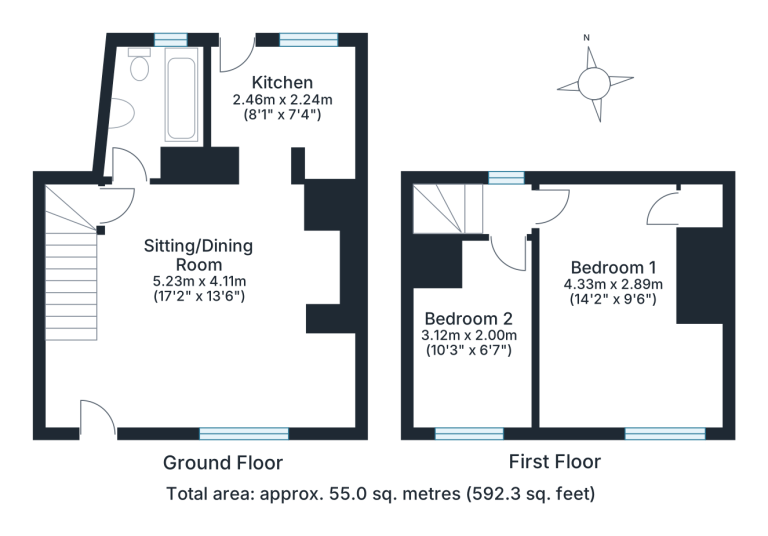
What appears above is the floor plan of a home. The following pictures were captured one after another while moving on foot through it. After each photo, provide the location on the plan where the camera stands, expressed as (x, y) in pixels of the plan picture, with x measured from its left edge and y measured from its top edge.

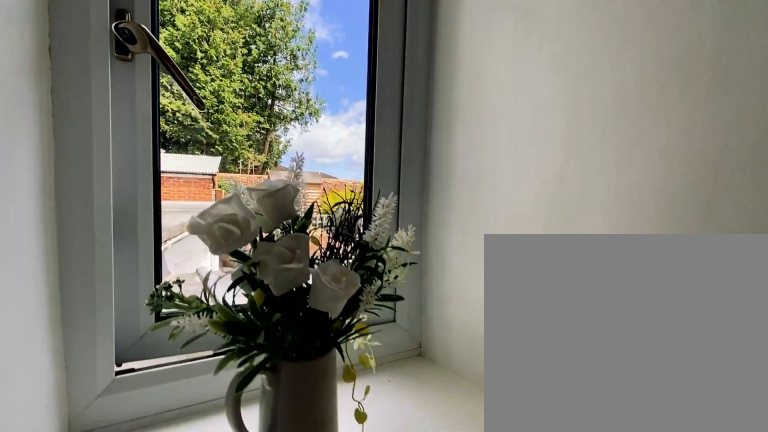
(508, 221)
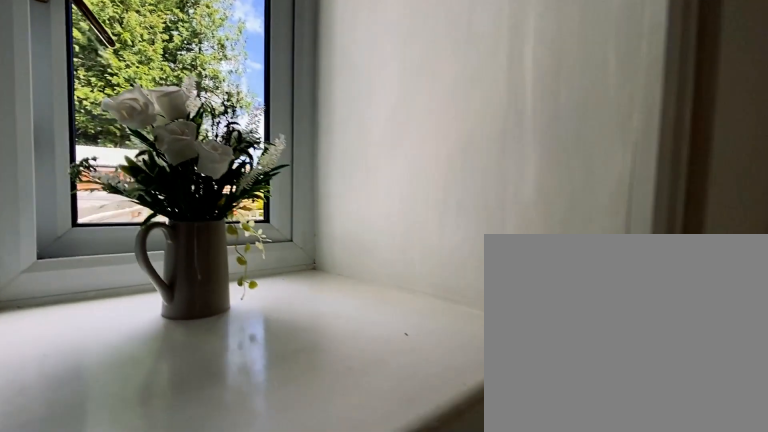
(507, 225)
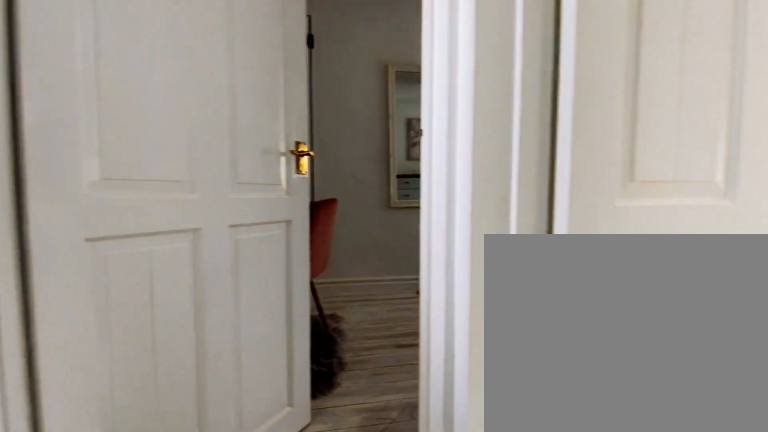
(504, 238)
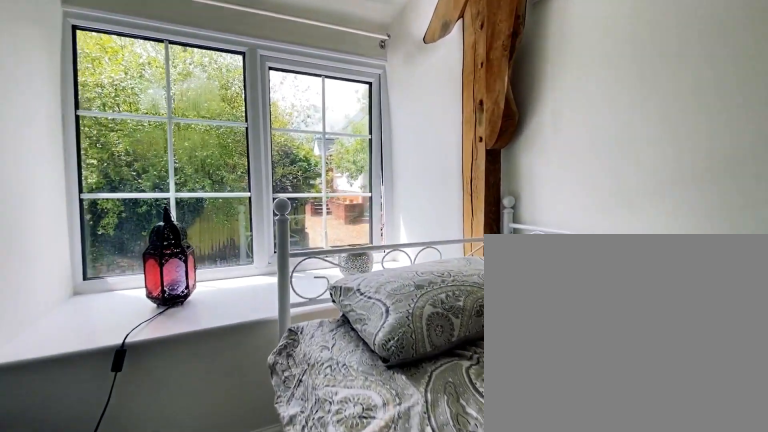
(469, 390)
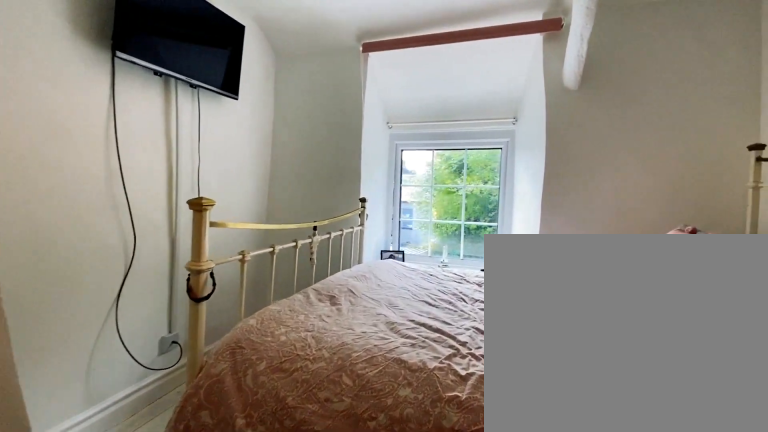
(614, 334)
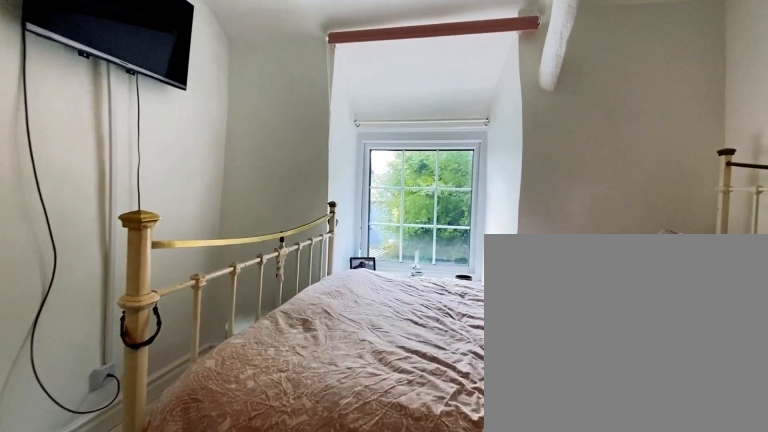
(614, 334)
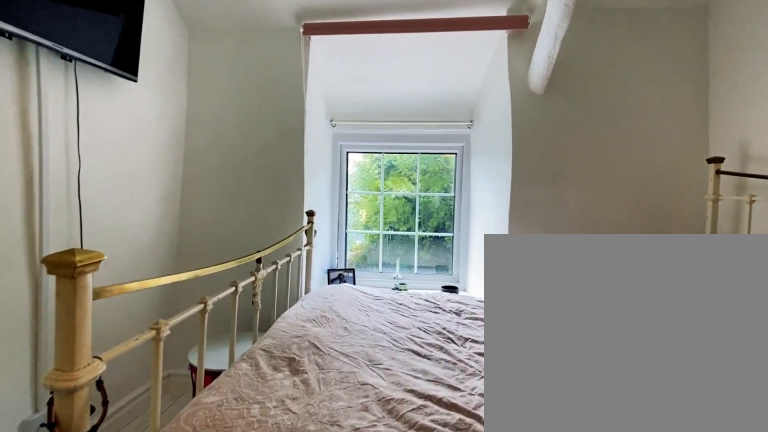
(614, 334)
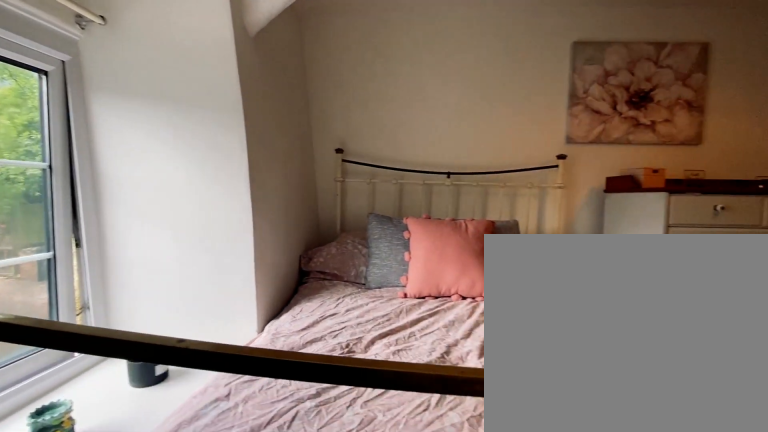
(615, 334)
